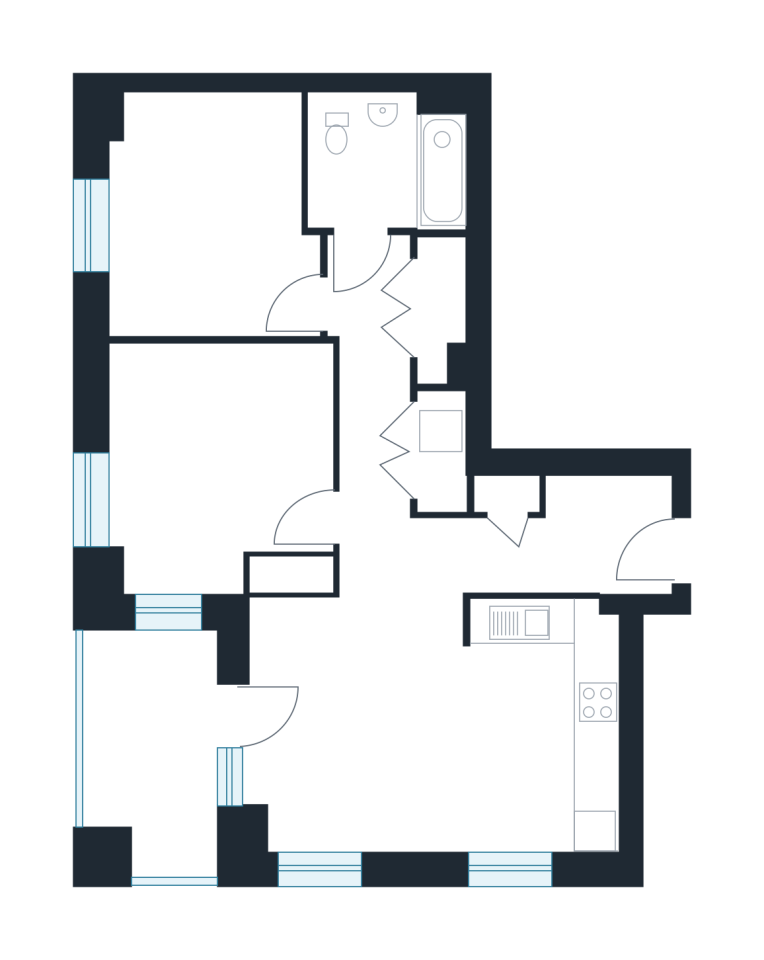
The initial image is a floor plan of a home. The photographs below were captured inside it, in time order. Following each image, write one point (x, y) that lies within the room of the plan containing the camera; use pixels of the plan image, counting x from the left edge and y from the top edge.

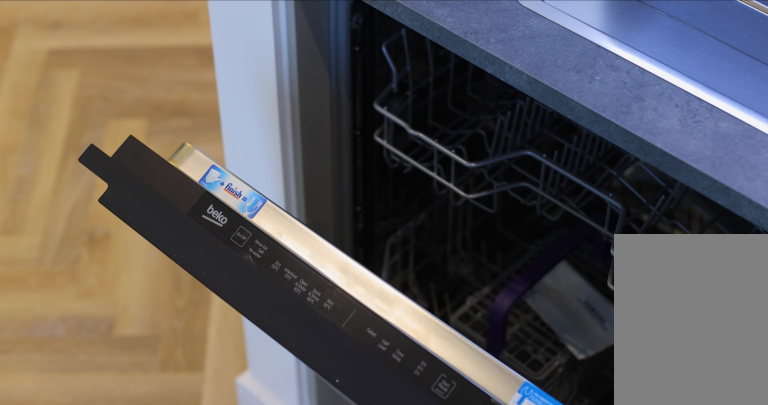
(437, 645)
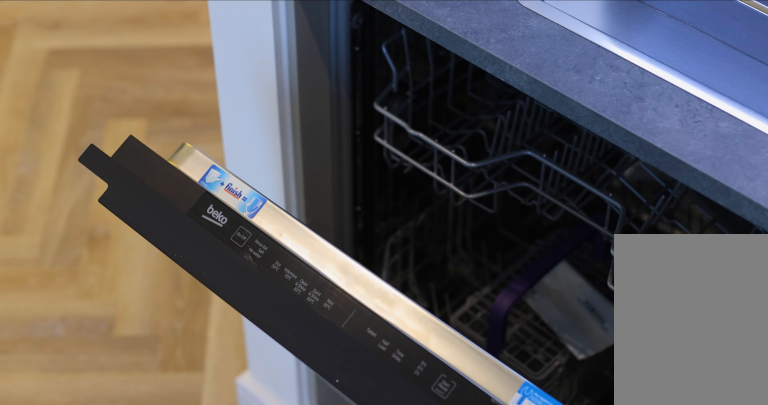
(437, 645)
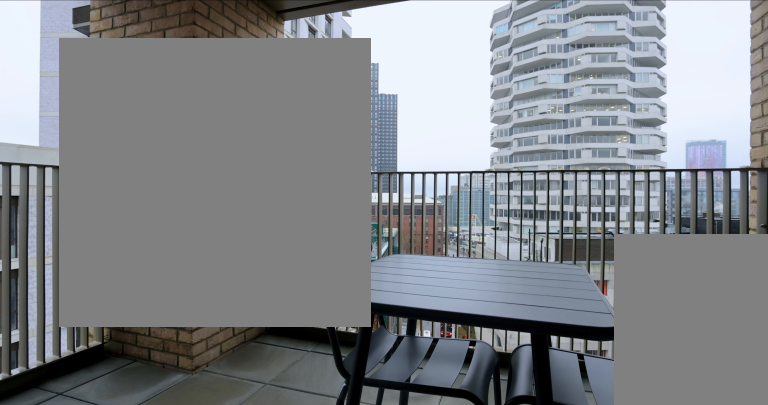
(155, 745)
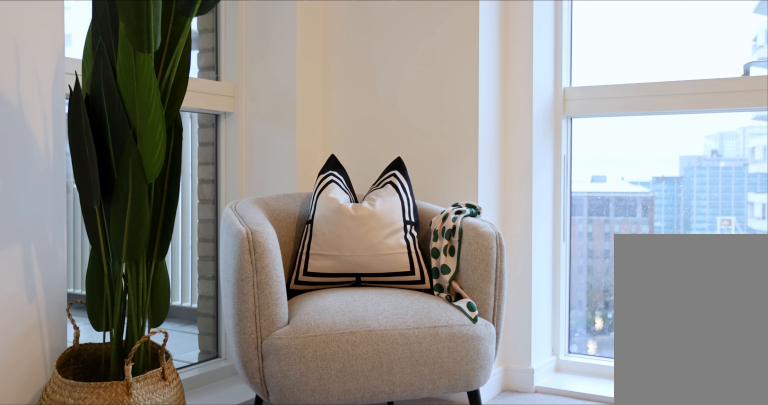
(221, 466)
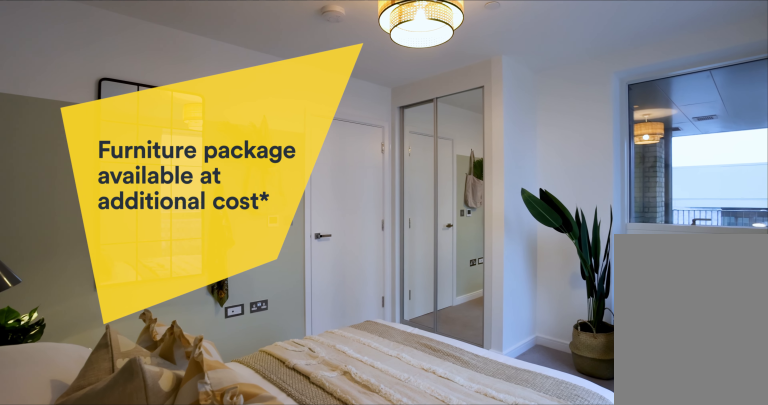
(222, 466)
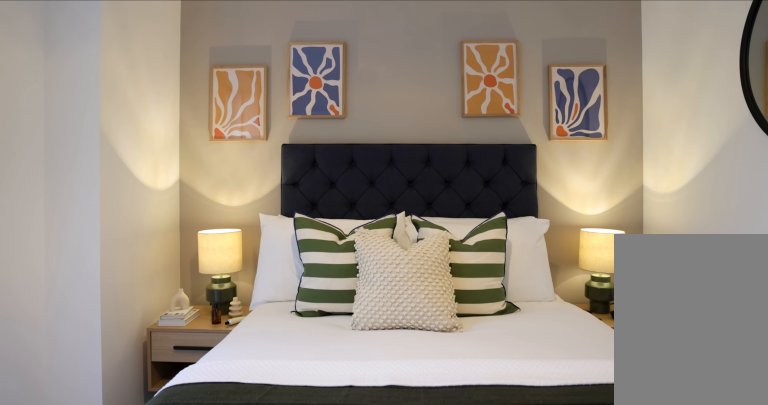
(210, 220)
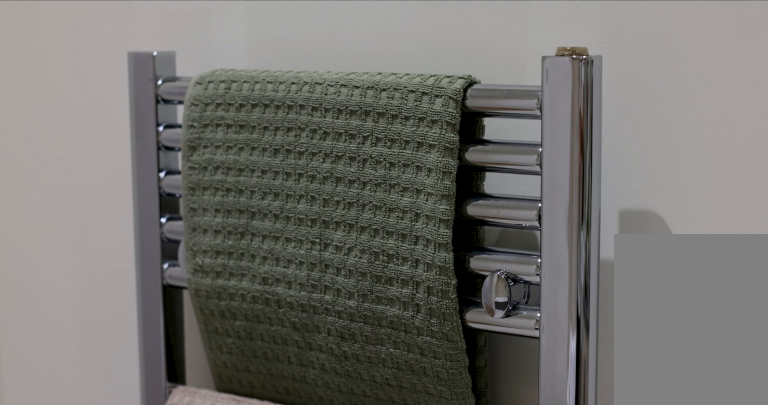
(383, 164)
